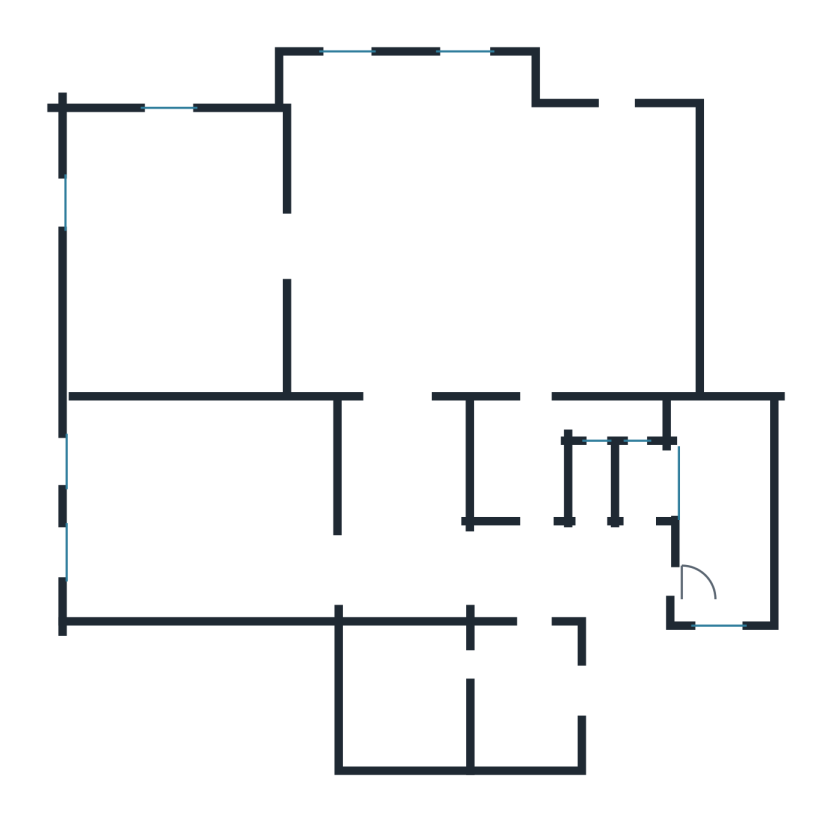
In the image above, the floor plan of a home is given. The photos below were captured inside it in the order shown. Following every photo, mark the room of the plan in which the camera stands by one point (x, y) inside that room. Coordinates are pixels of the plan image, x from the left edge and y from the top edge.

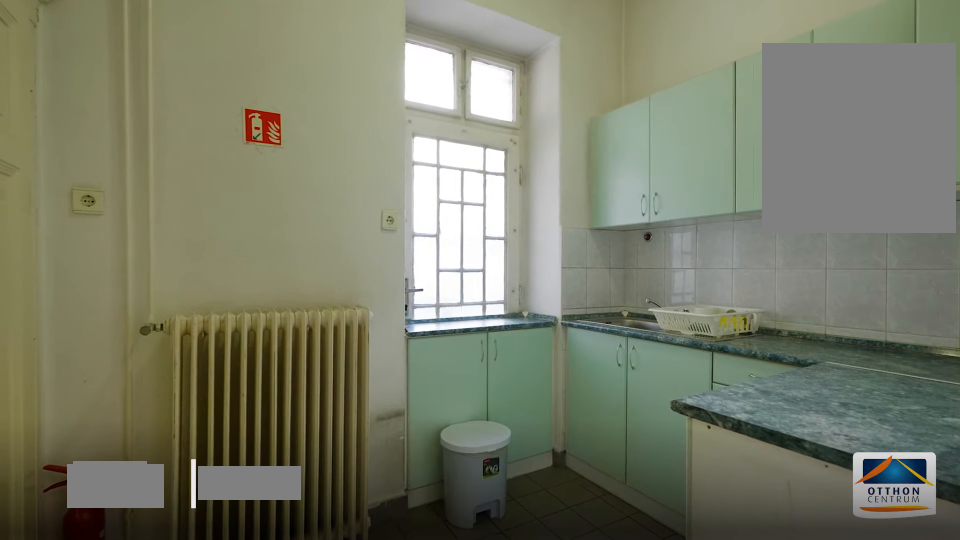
(525, 707)
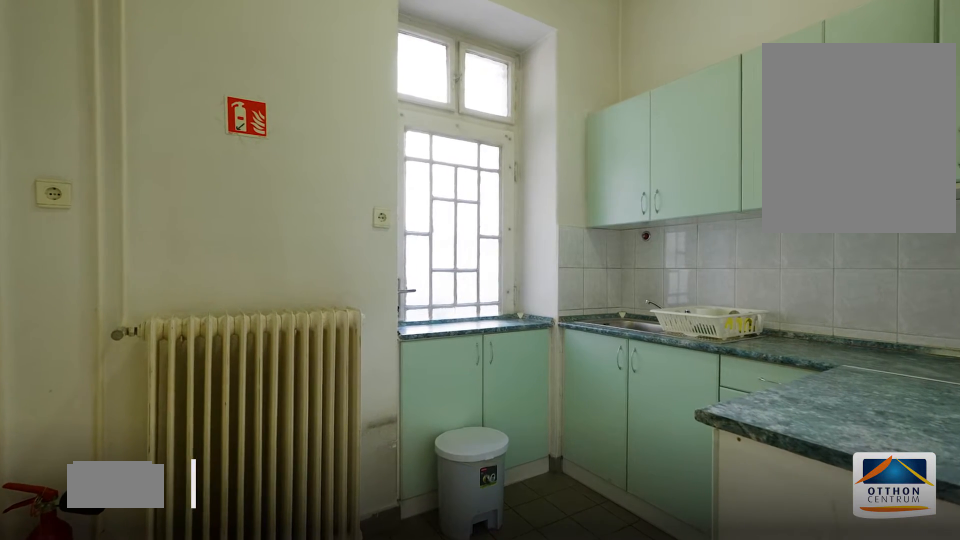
(525, 707)
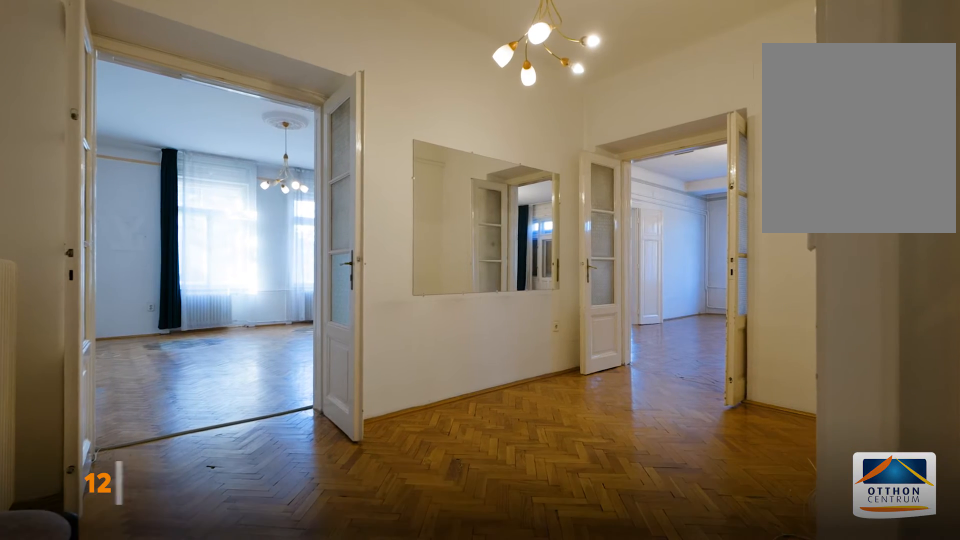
(405, 560)
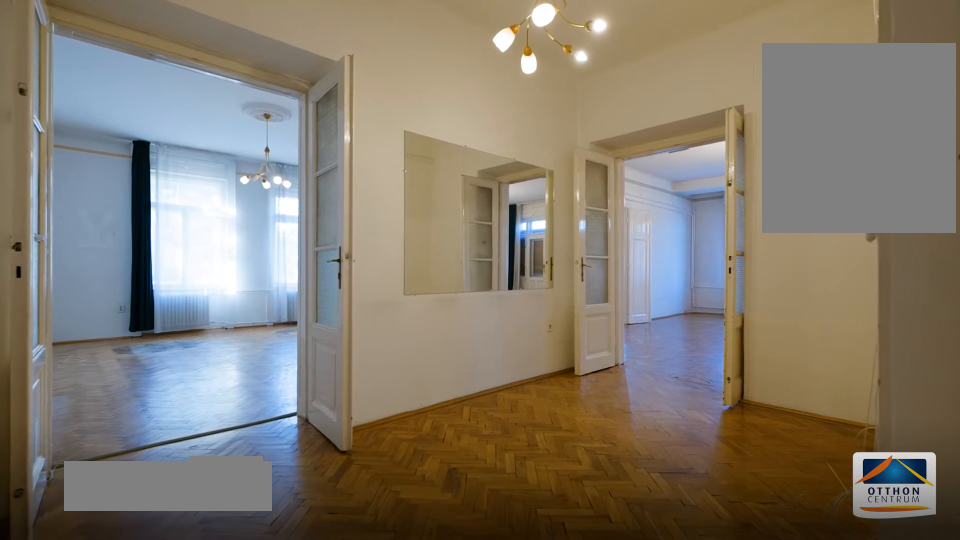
(405, 560)
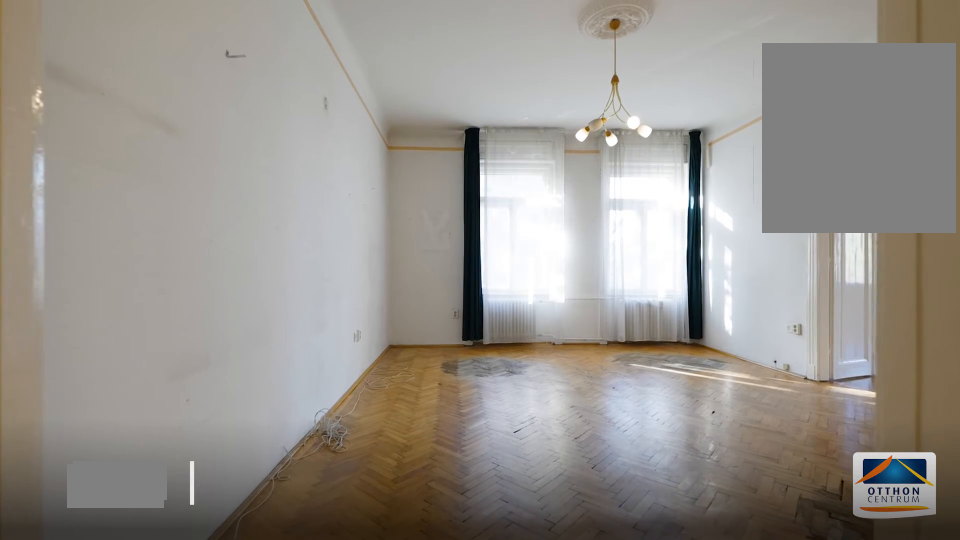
(198, 537)
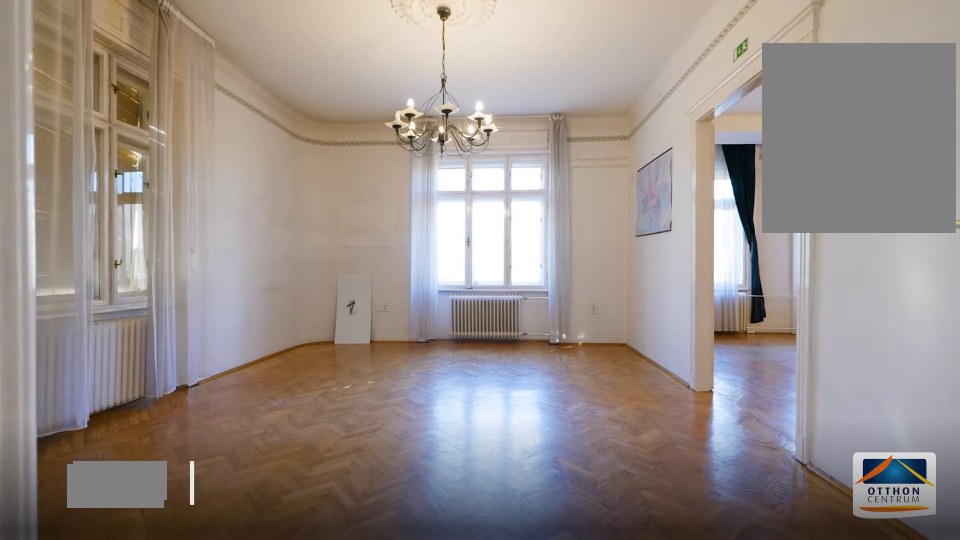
(177, 277)
